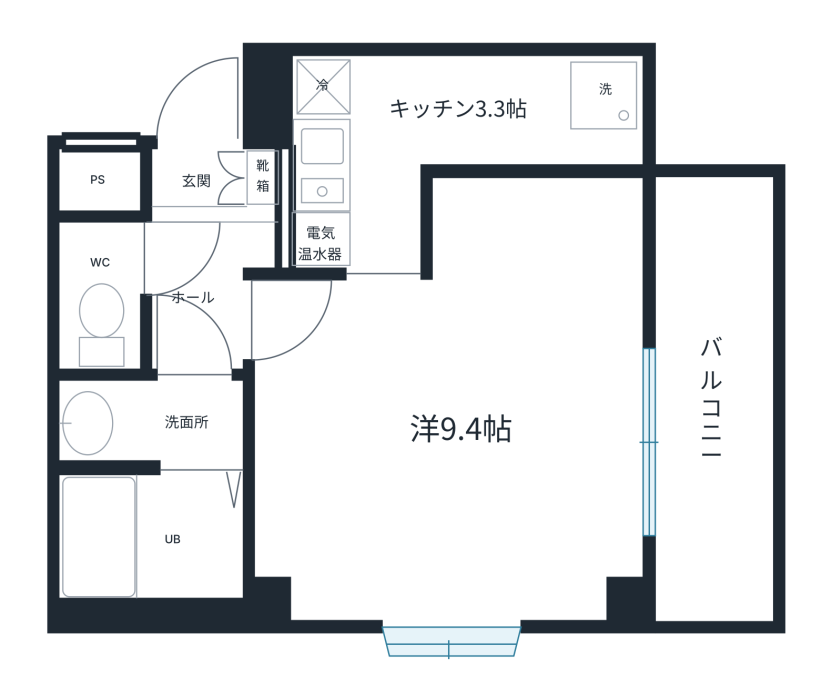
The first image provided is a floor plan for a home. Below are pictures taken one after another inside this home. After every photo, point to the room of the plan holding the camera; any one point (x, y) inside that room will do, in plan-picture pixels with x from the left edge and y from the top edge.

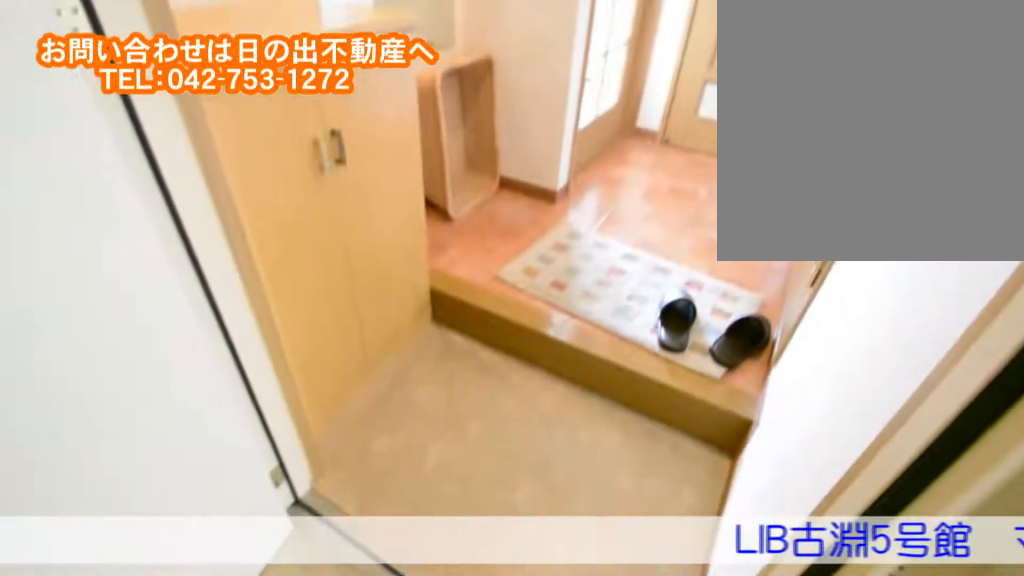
(207, 224)
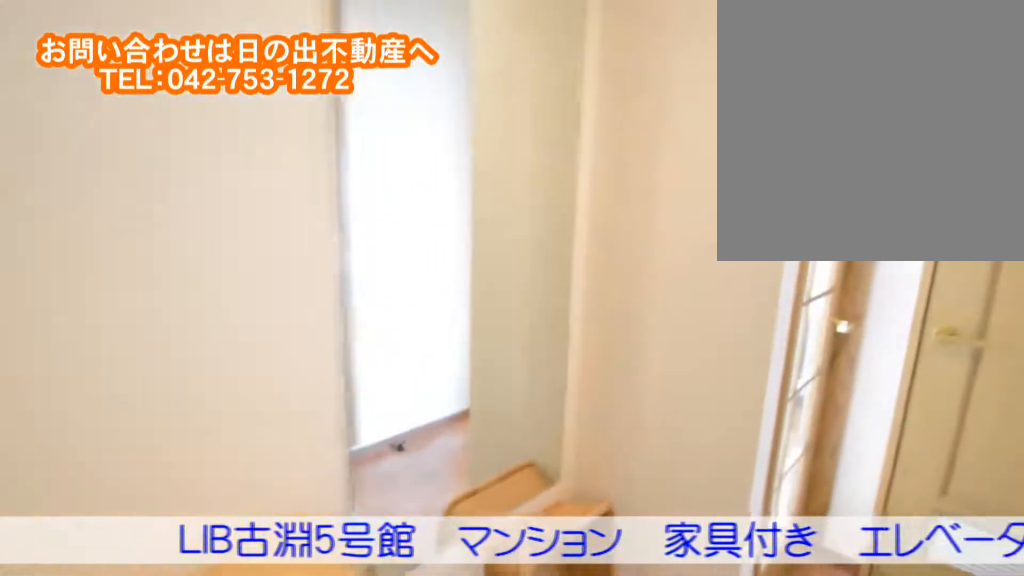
(207, 222)
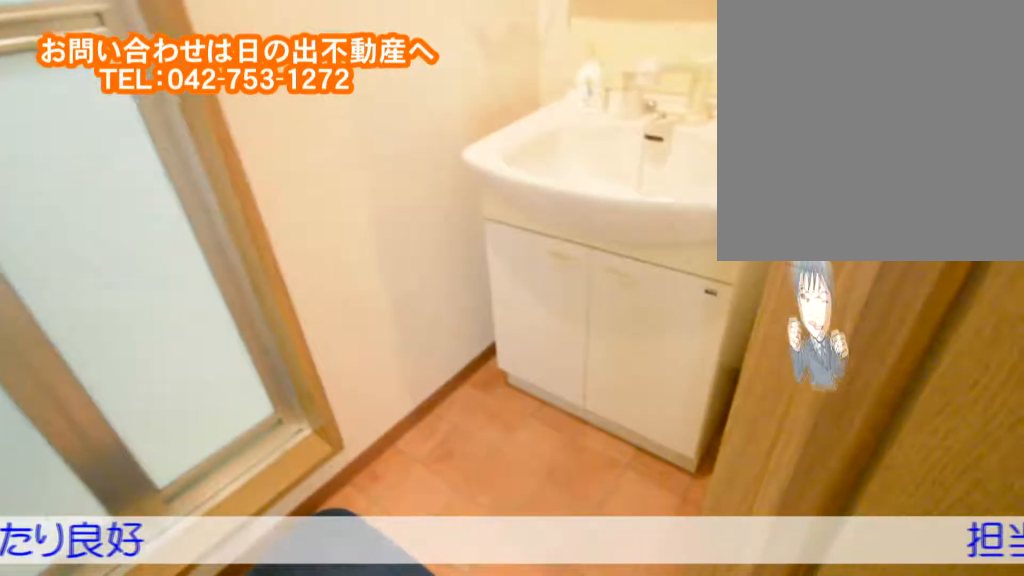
(146, 424)
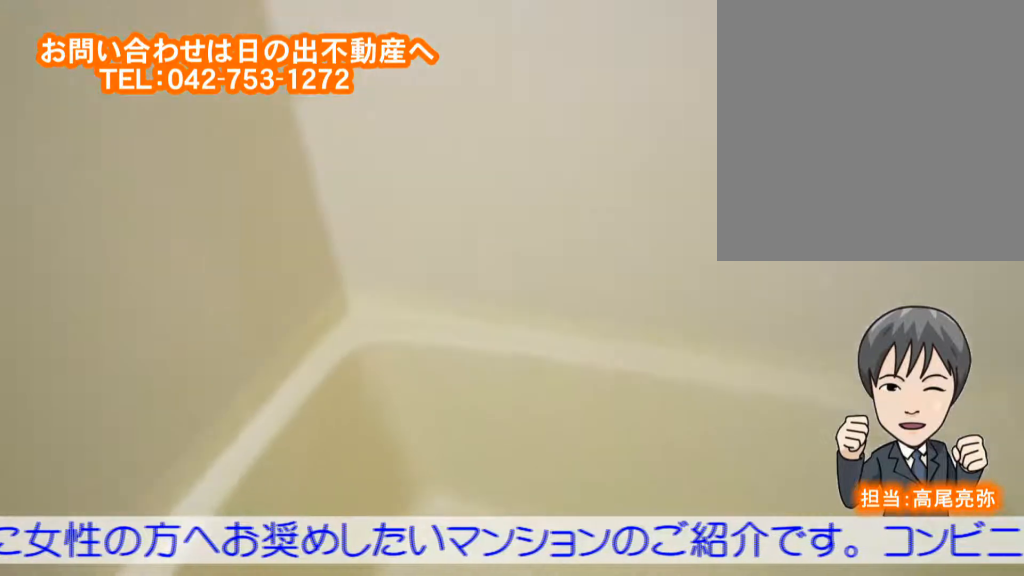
(136, 530)
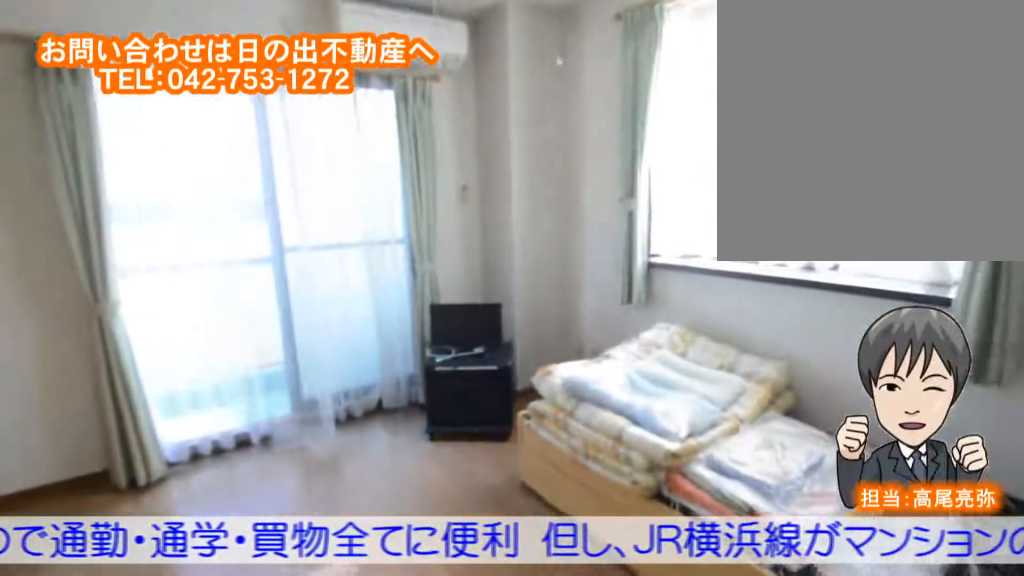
(471, 476)
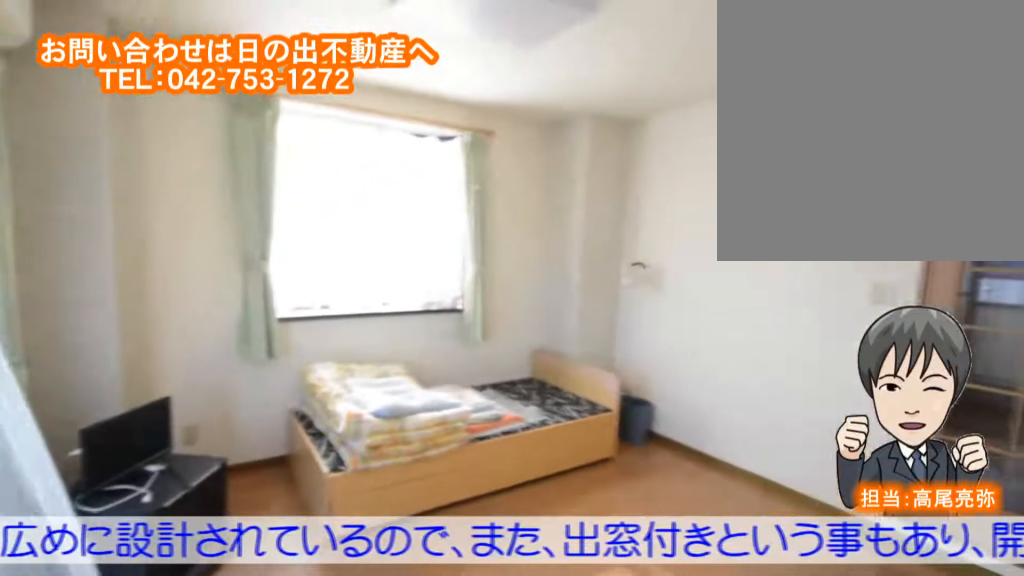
(471, 476)
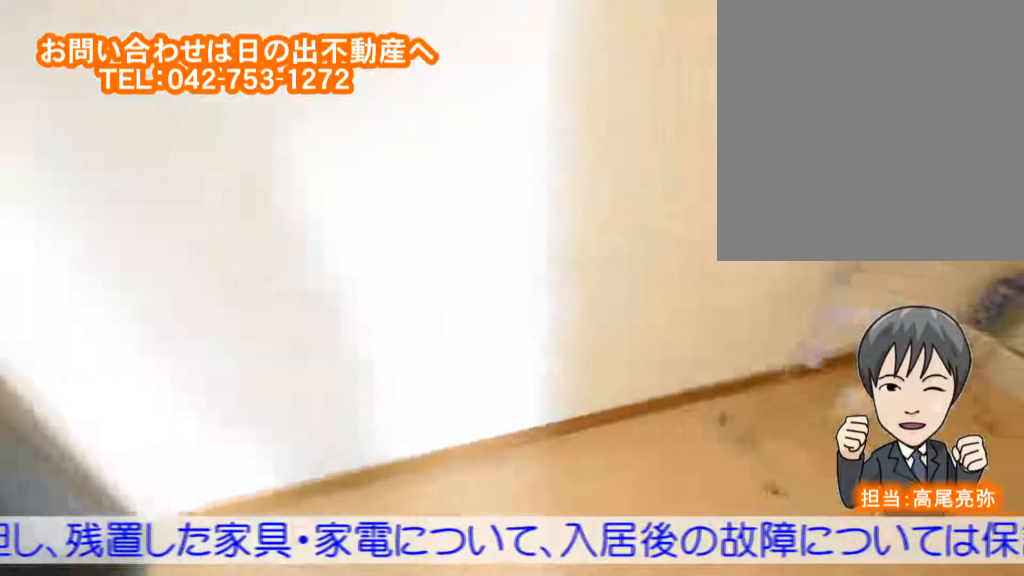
(415, 122)
